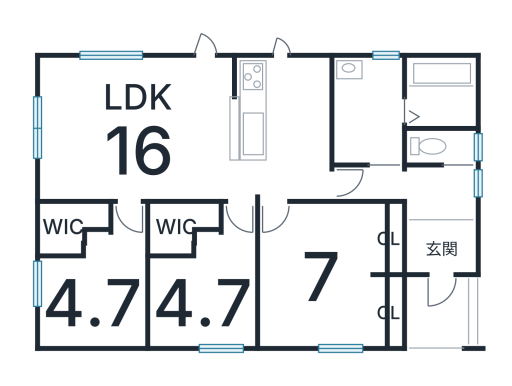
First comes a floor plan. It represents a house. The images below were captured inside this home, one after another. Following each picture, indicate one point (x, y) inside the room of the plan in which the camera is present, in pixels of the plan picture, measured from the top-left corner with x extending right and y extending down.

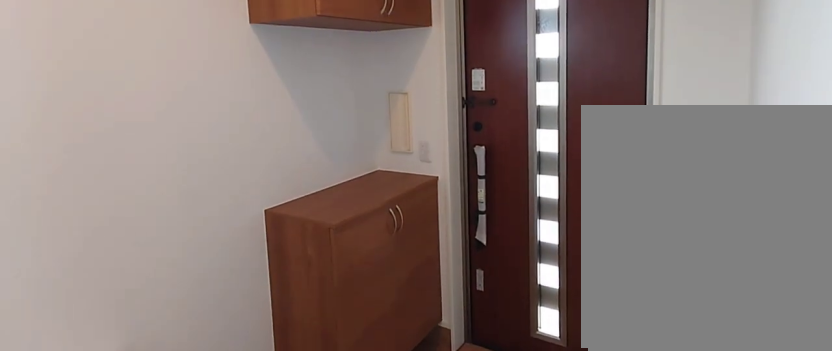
(444, 241)
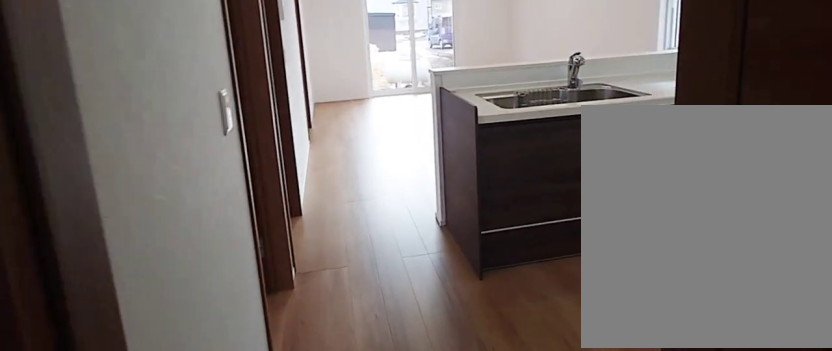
(293, 129)
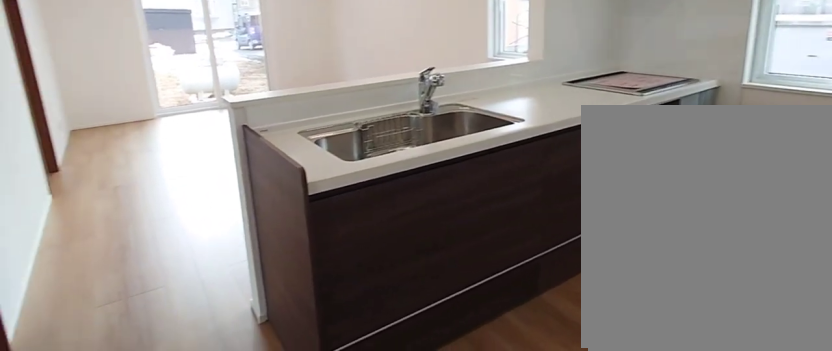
(293, 129)
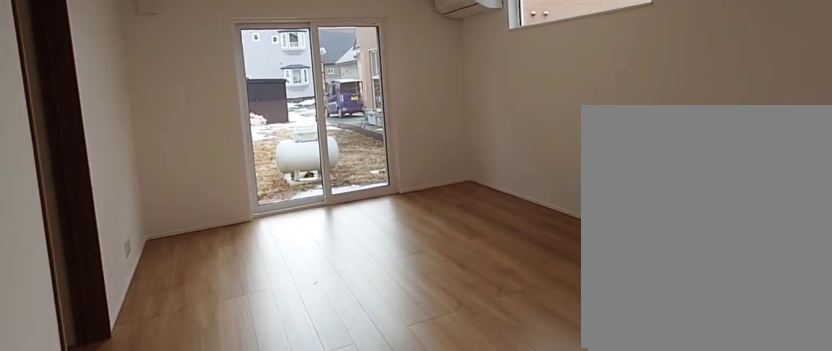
(136, 125)
